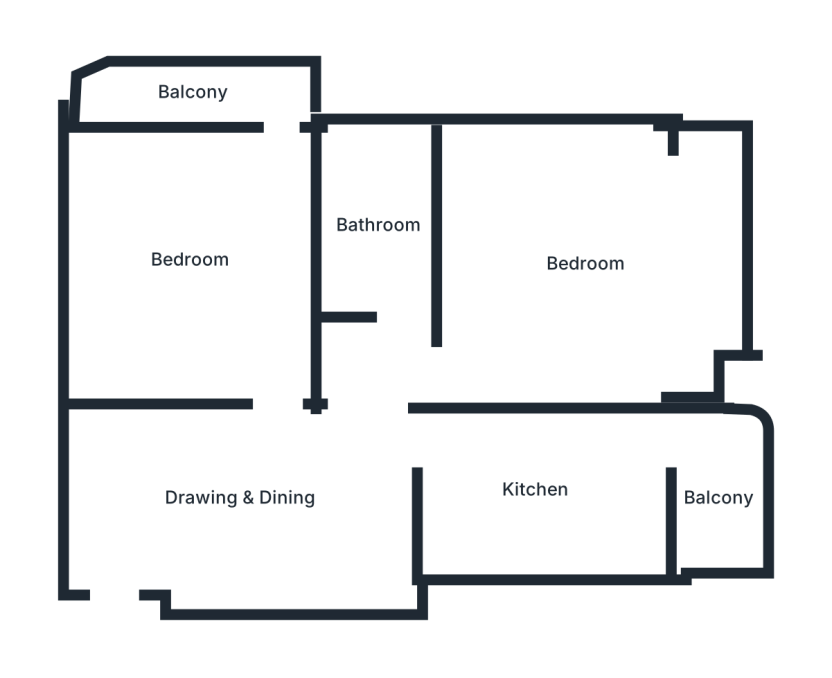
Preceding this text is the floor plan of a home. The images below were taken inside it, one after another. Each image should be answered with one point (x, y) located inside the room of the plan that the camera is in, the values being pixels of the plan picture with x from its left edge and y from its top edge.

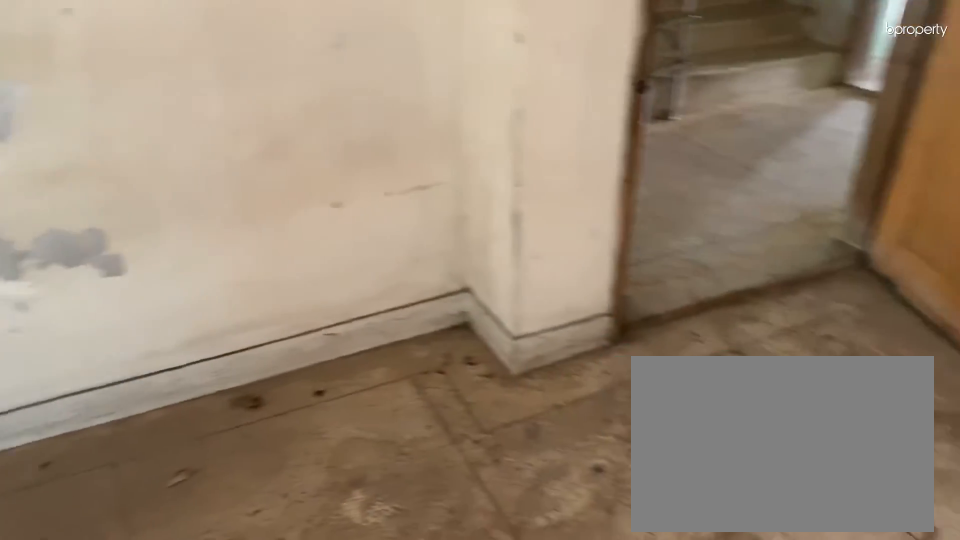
(246, 495)
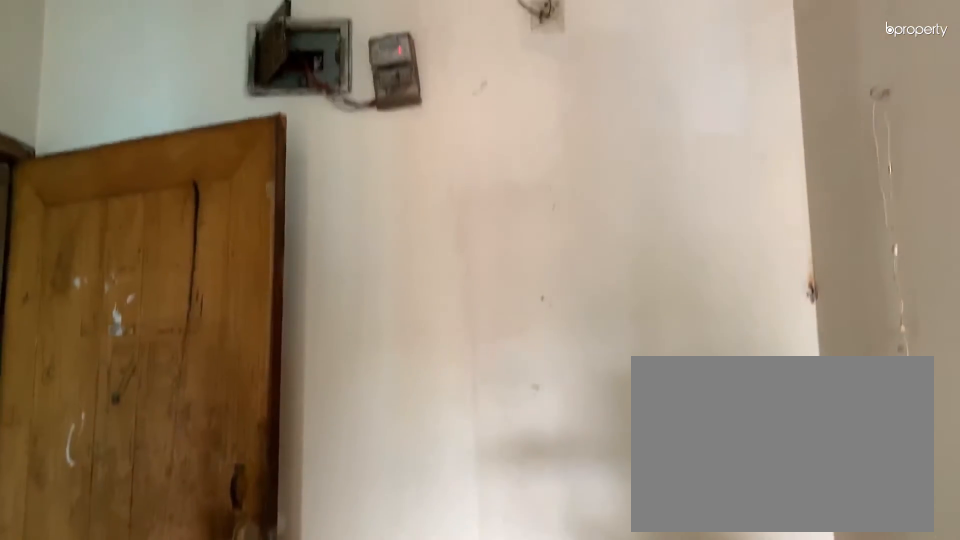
(246, 495)
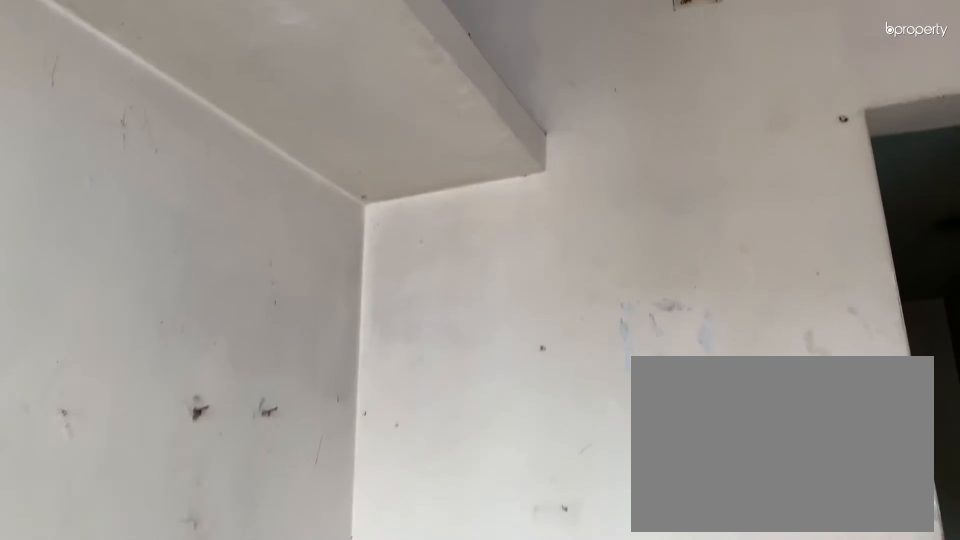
(534, 491)
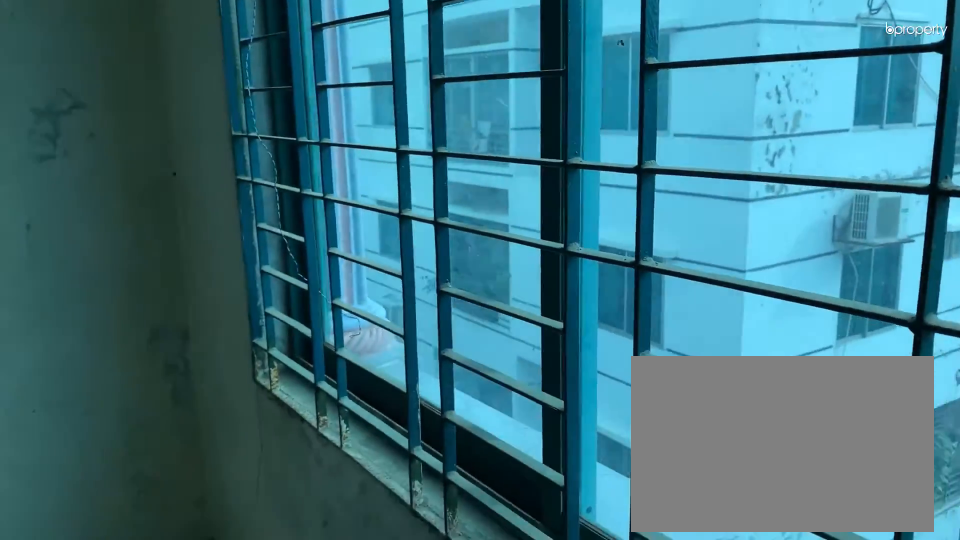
(583, 264)
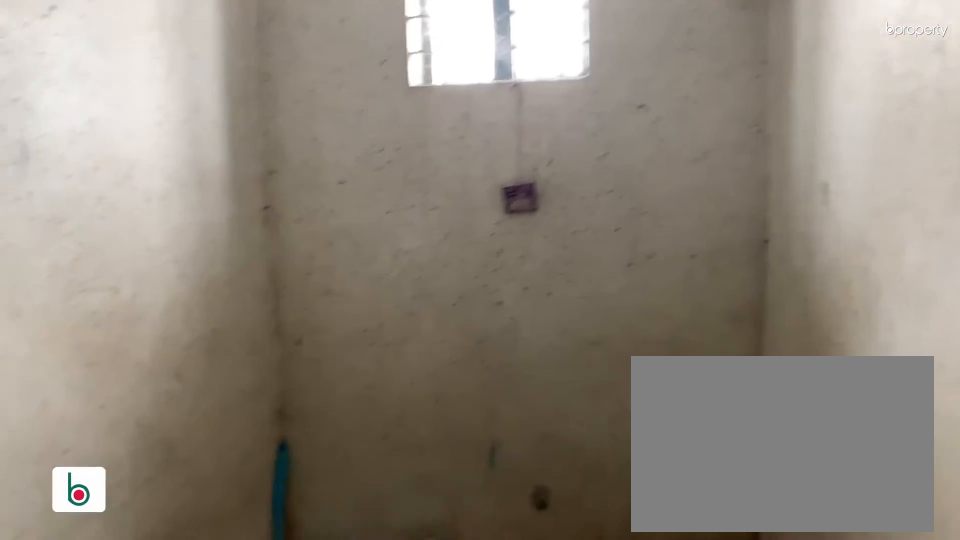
(380, 226)
